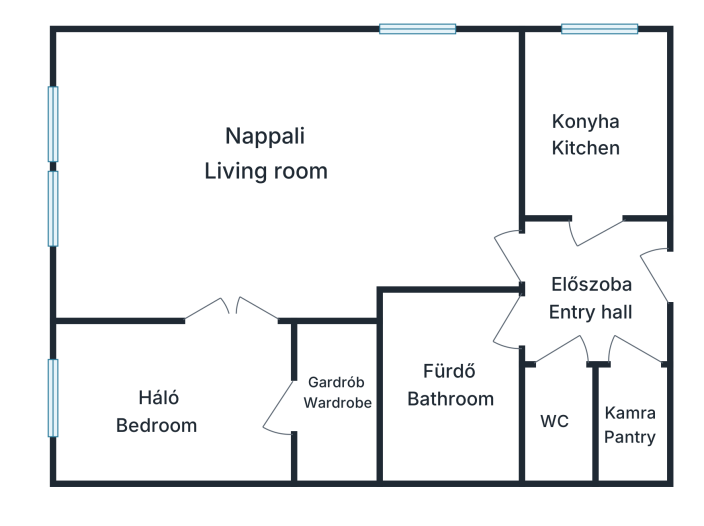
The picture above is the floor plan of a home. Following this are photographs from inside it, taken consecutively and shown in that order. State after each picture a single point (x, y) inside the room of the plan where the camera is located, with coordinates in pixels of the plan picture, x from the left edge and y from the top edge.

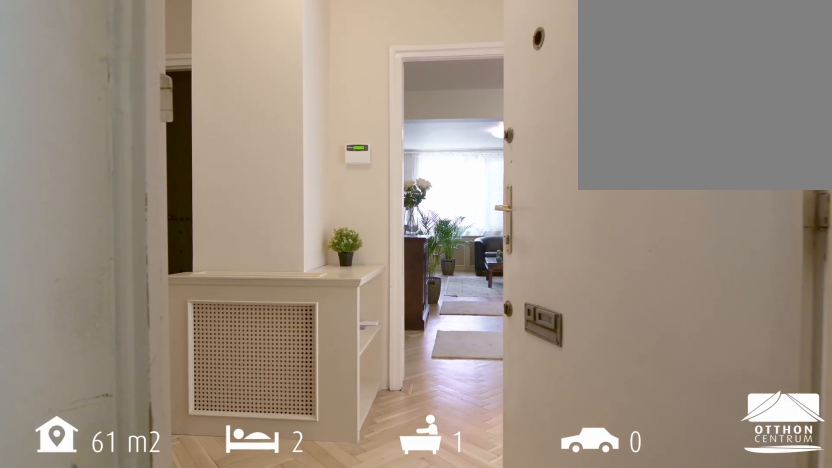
(593, 284)
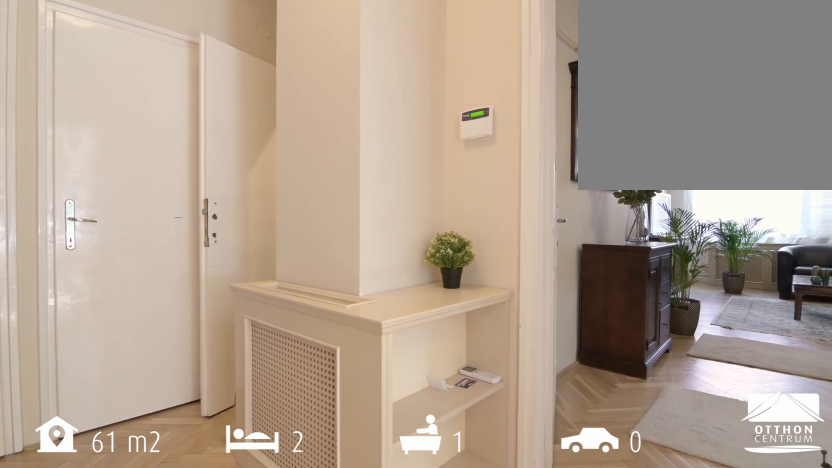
(593, 284)
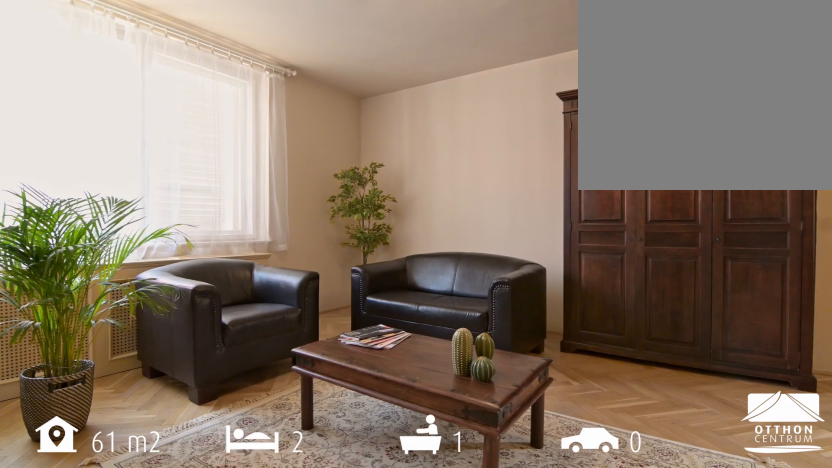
(292, 168)
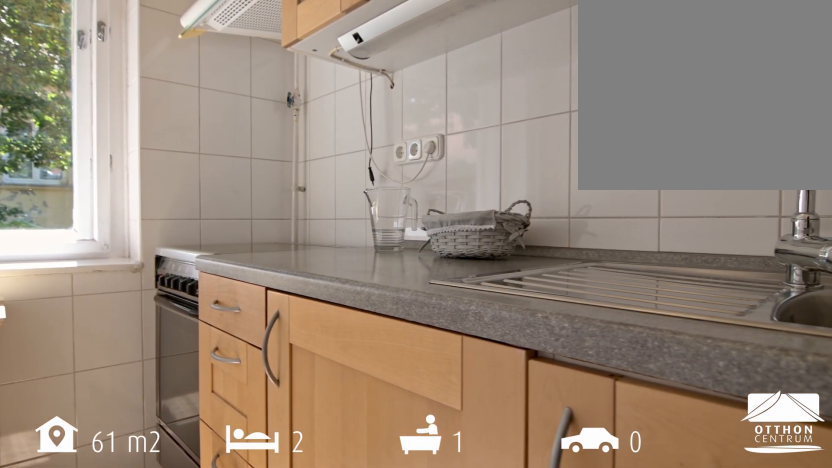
(589, 126)
